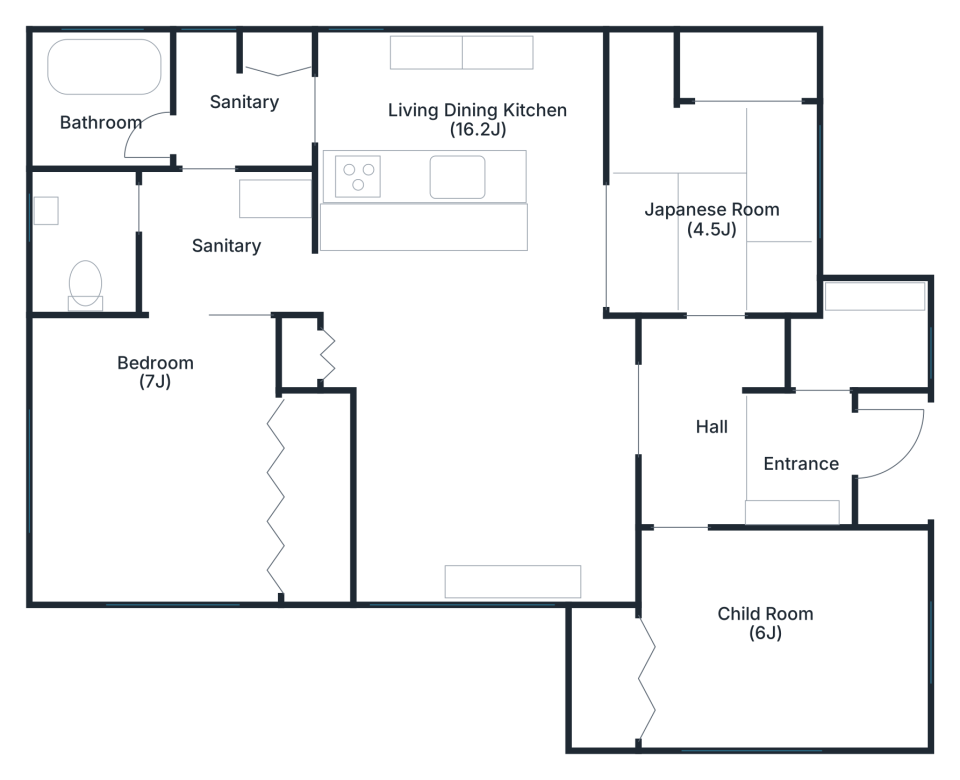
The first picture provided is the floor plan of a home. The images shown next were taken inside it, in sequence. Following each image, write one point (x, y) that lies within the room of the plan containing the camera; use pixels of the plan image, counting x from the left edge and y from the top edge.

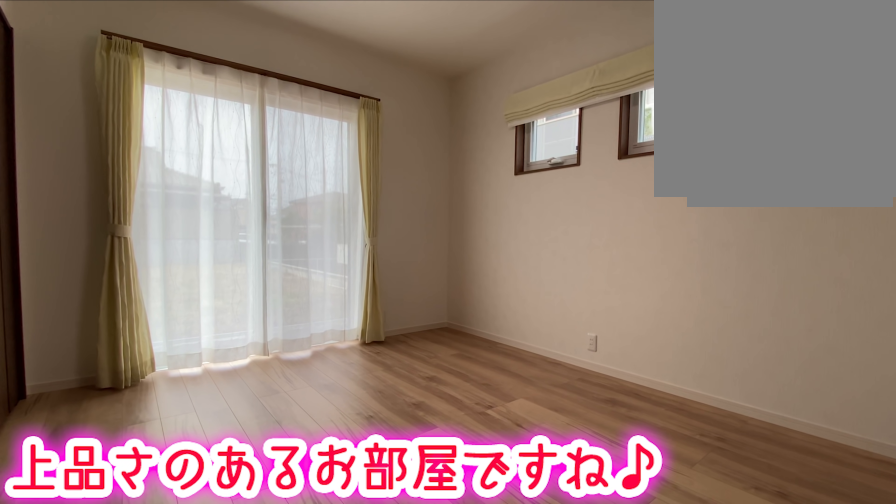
(60, 473)
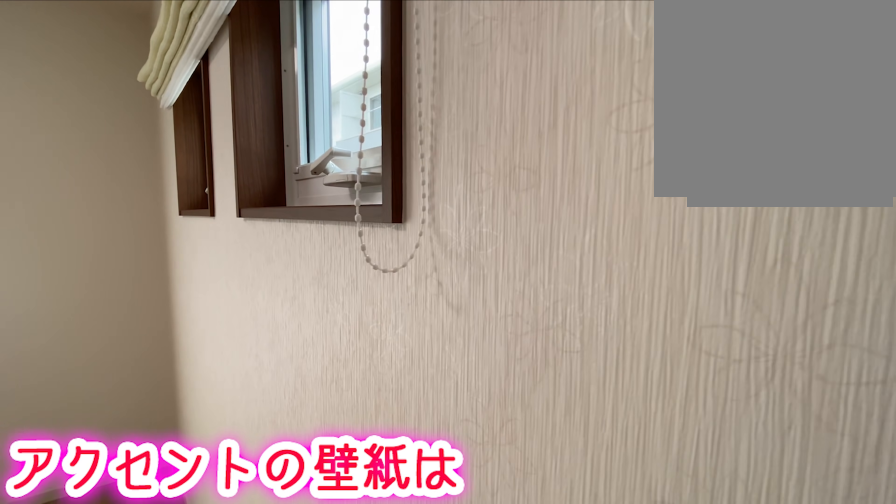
(156, 481)
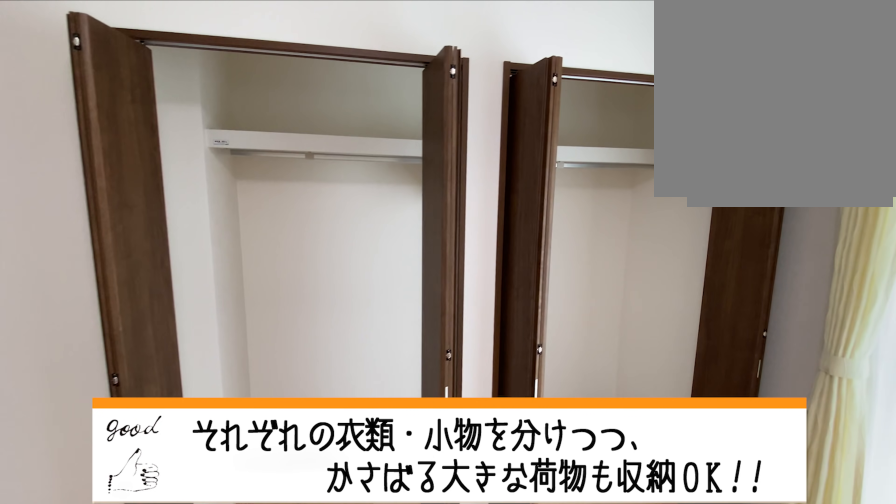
(156, 481)
